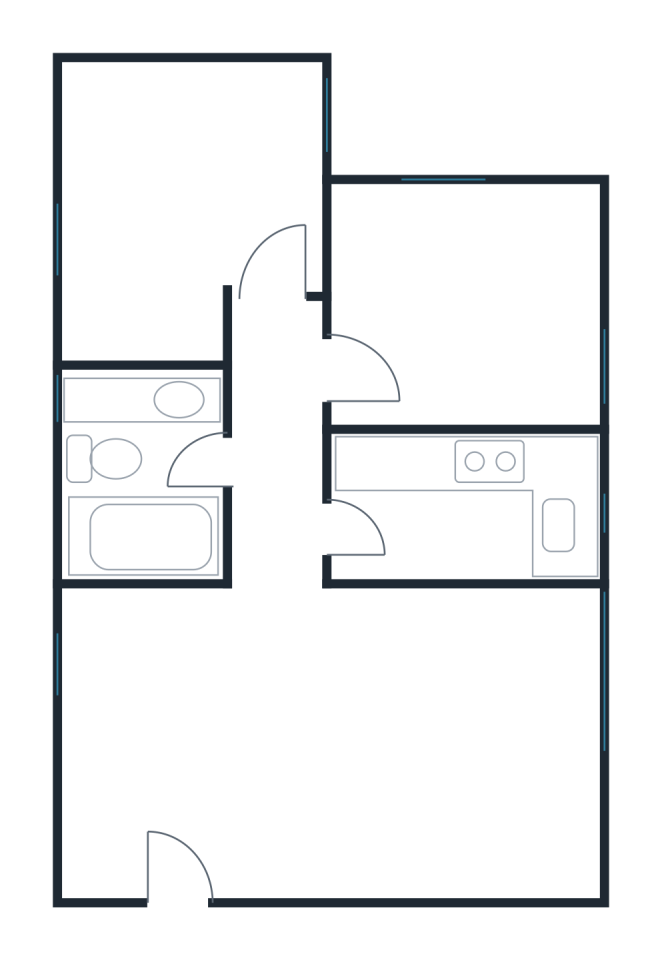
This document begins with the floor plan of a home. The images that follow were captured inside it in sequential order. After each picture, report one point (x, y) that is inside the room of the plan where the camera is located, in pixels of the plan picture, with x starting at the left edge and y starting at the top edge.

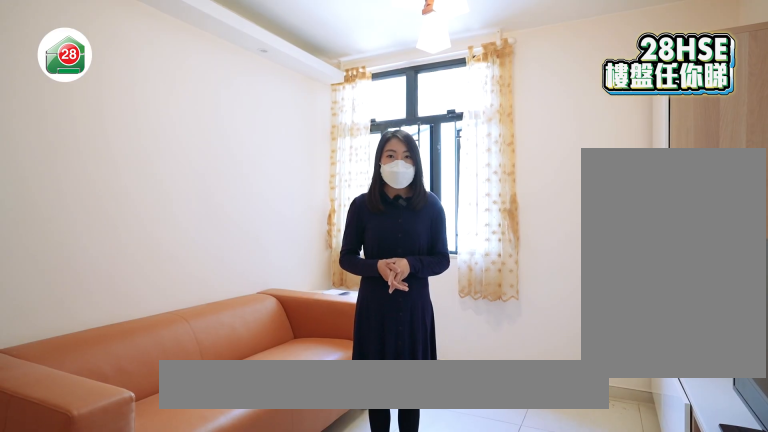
(292, 740)
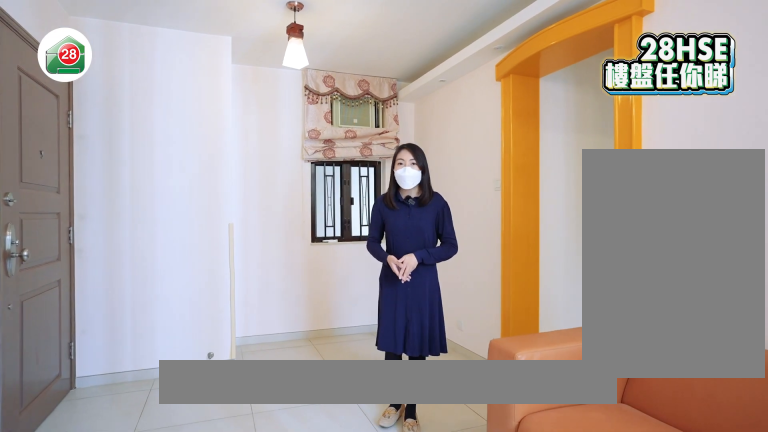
(292, 740)
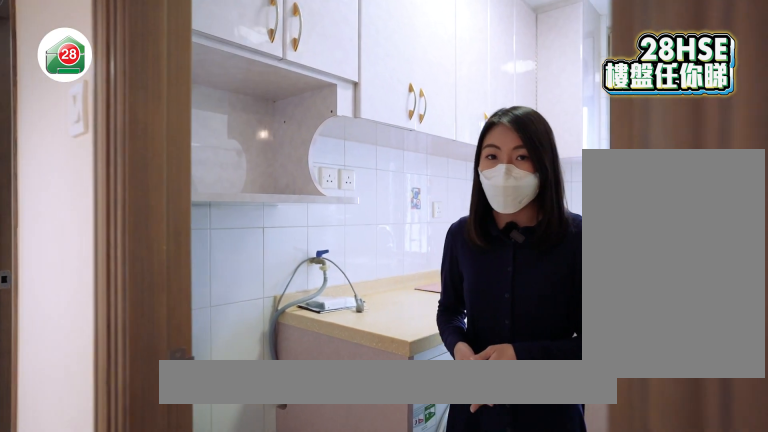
(416, 505)
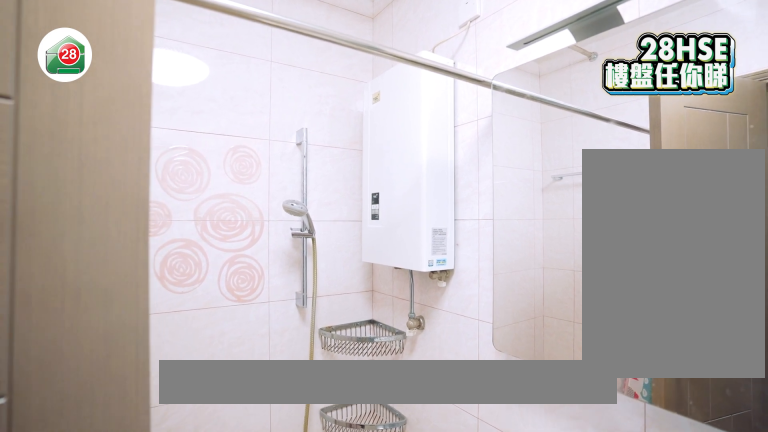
(166, 482)
